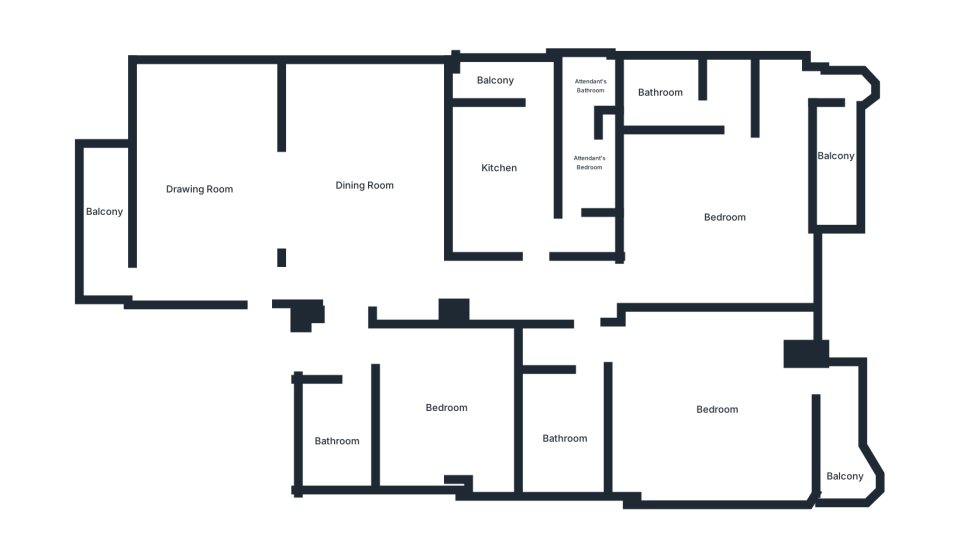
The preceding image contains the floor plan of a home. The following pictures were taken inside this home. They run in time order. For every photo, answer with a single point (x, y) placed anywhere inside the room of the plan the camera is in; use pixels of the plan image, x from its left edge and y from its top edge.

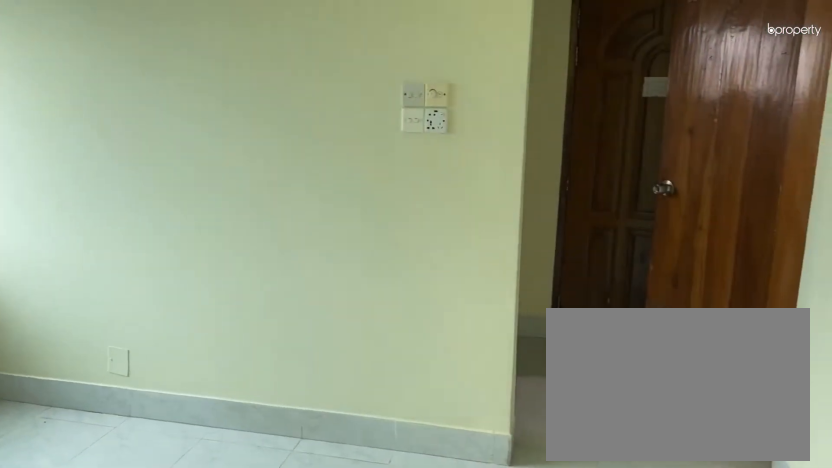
(445, 407)
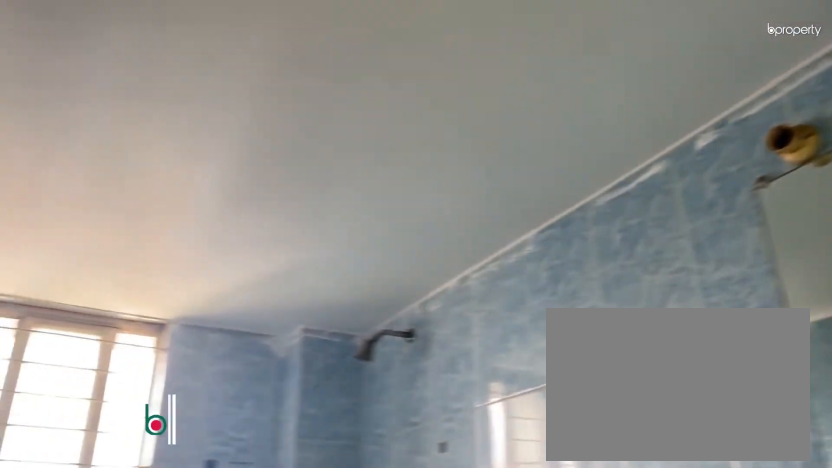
(342, 433)
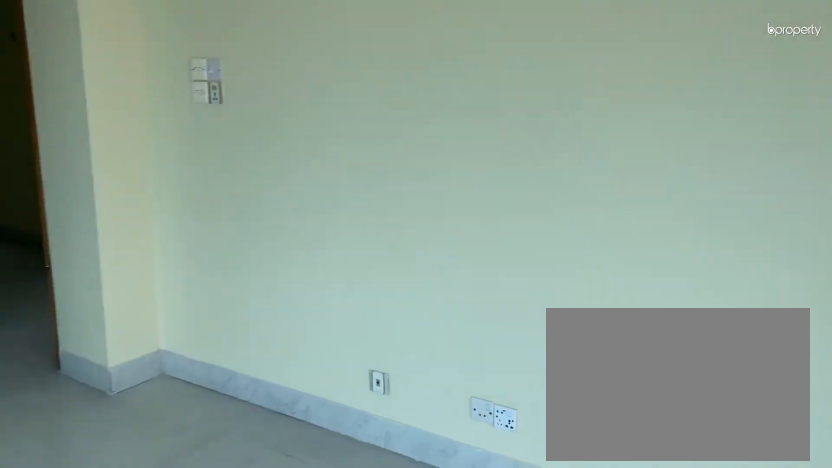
(710, 410)
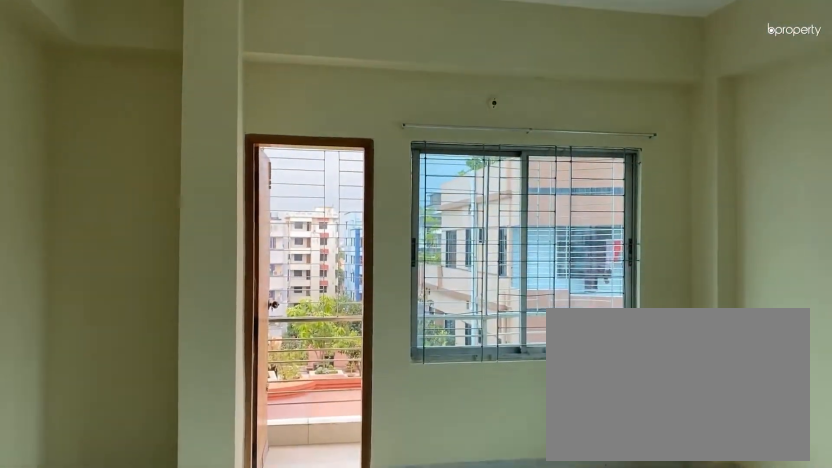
(710, 410)
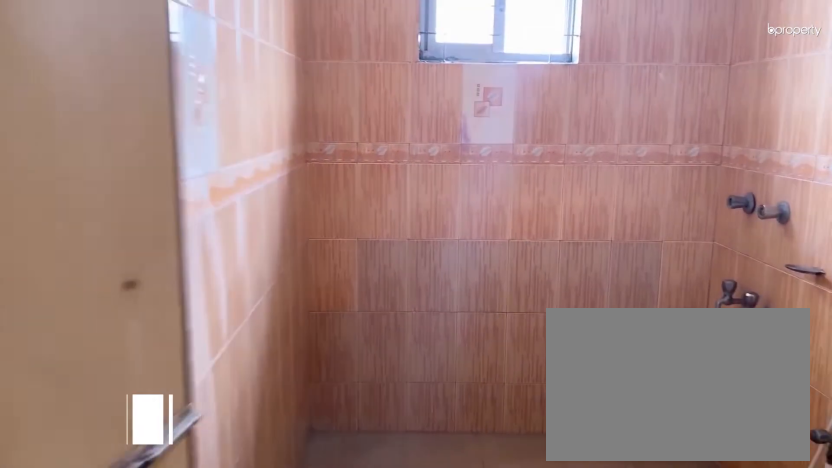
(584, 378)
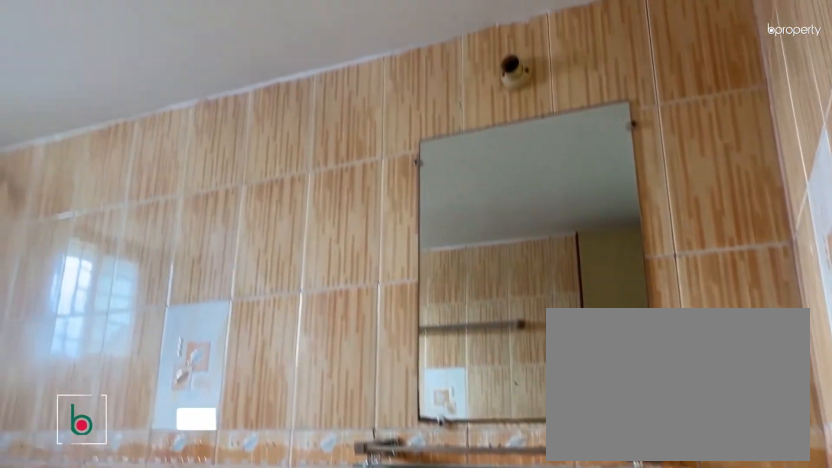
(564, 432)
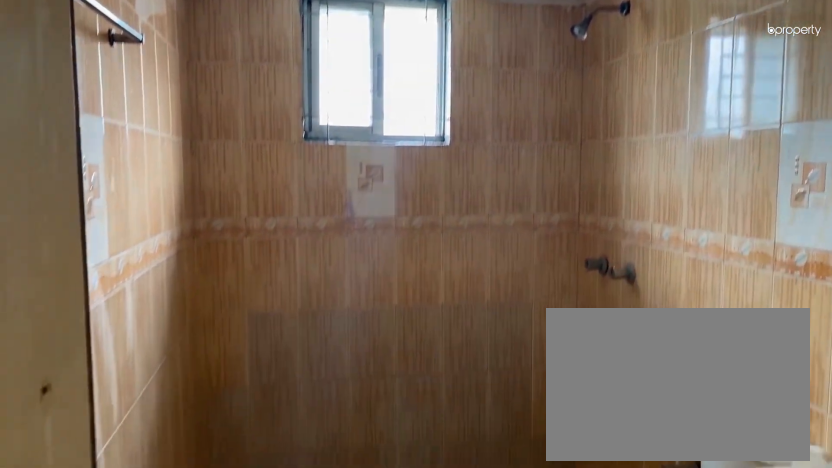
(564, 432)
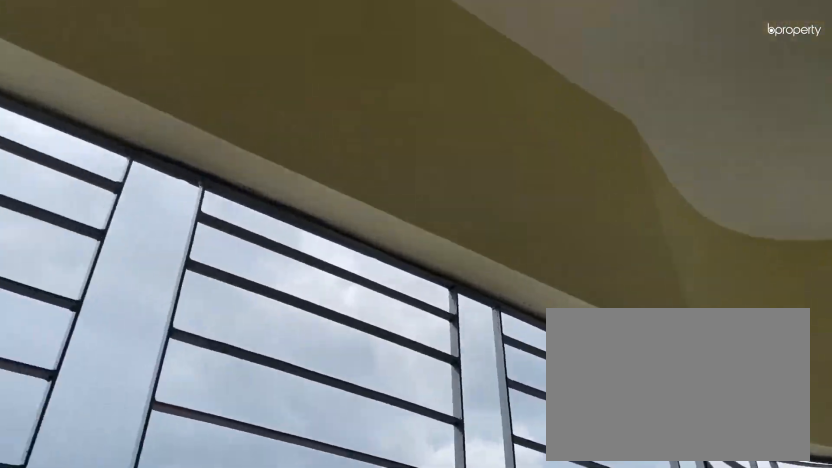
(836, 442)
